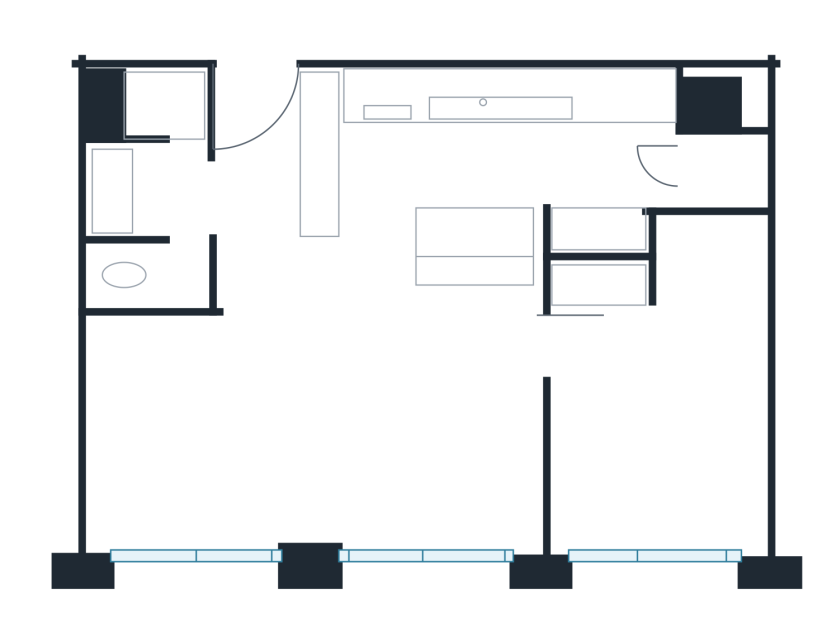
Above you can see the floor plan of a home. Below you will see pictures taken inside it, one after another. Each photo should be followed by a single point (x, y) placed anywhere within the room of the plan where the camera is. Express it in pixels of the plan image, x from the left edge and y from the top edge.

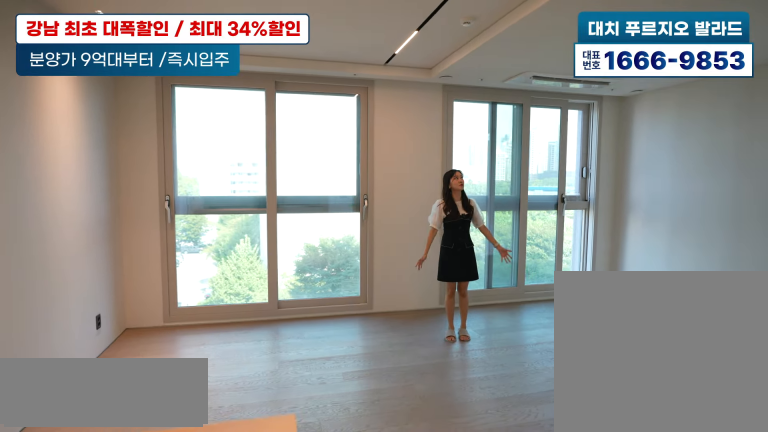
(281, 399)
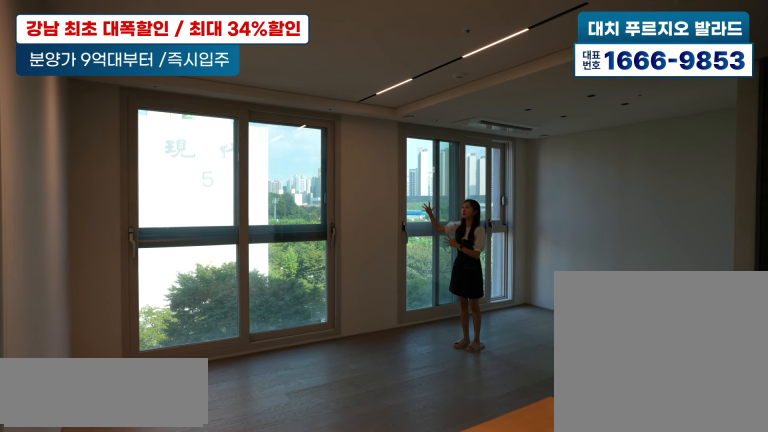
(280, 399)
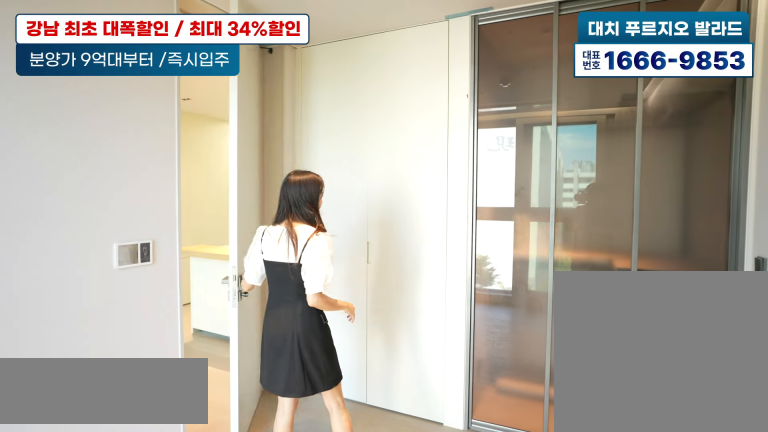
(649, 419)
